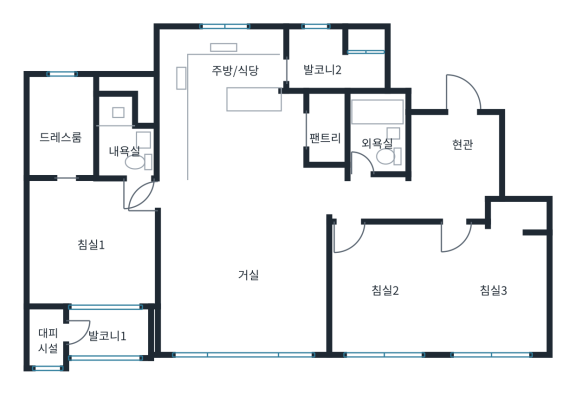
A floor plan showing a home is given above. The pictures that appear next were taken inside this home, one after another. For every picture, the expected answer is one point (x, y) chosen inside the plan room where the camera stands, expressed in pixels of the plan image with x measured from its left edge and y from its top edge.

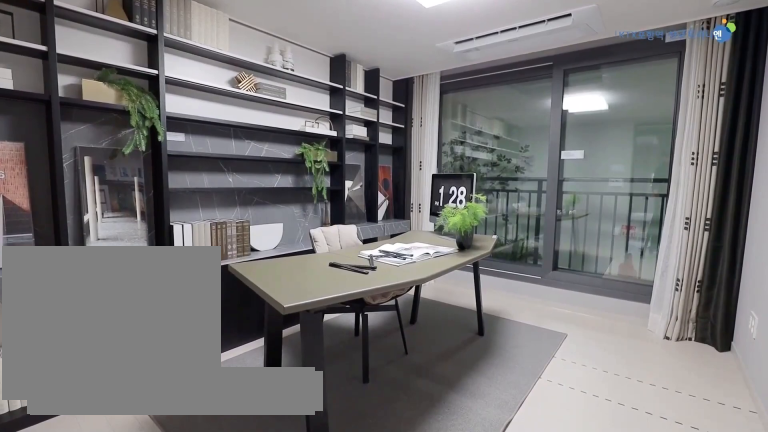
(386, 286)
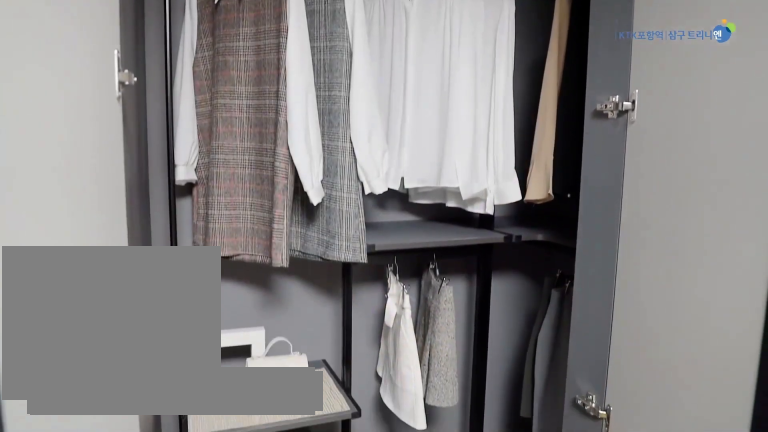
(494, 281)
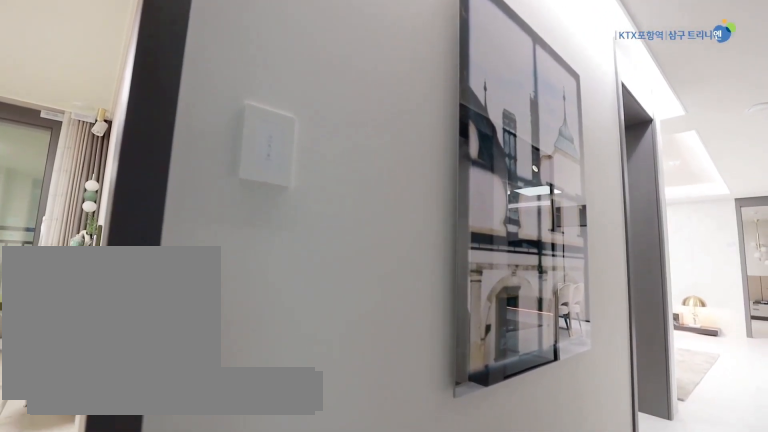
(402, 198)
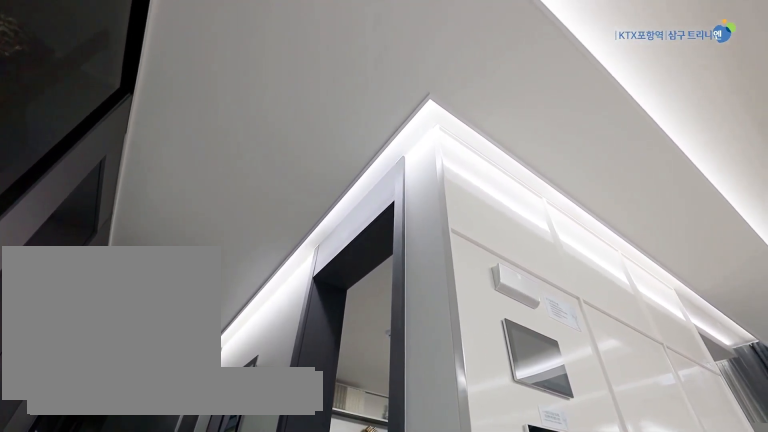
(403, 199)
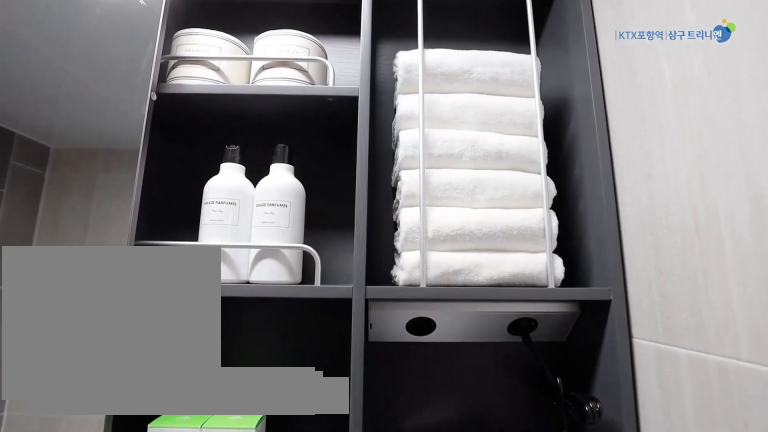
(375, 136)
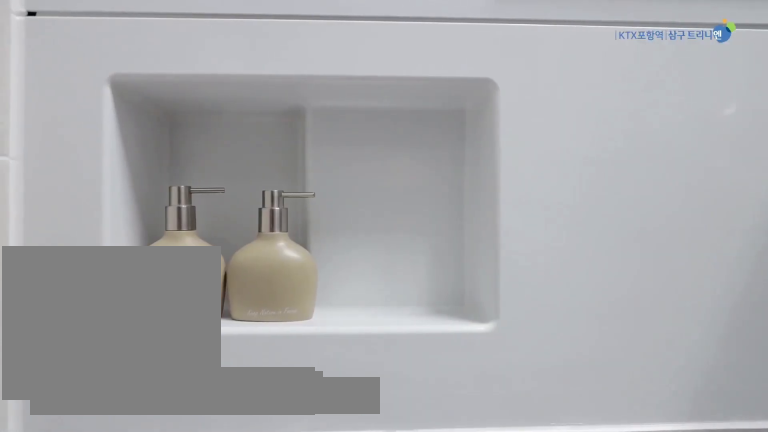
(376, 136)
